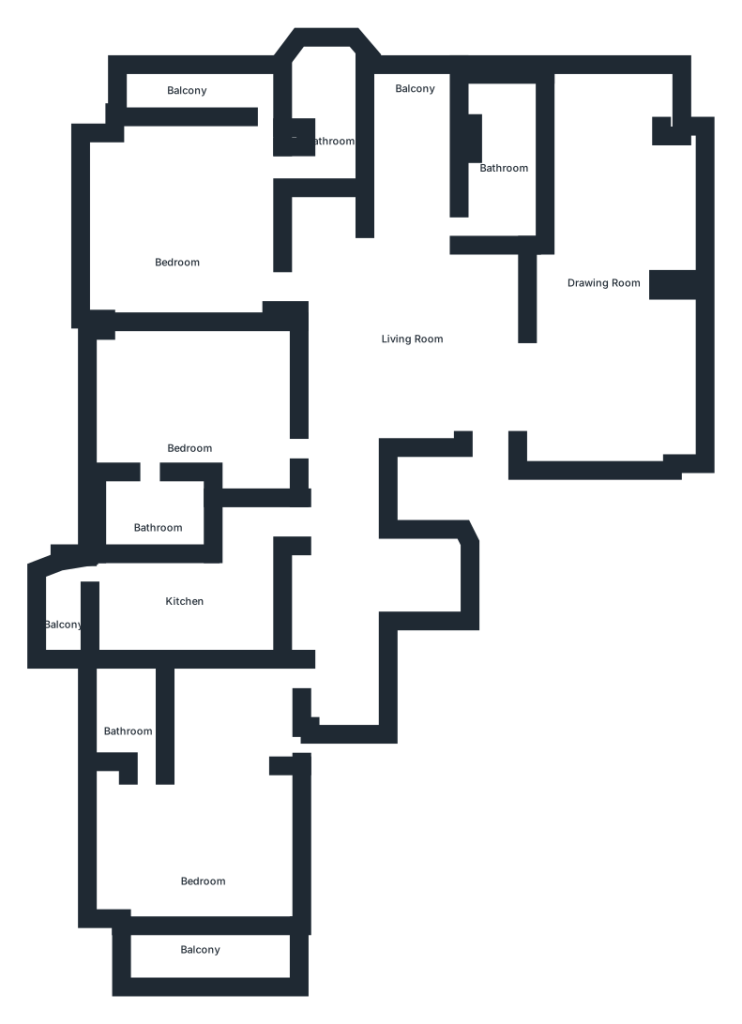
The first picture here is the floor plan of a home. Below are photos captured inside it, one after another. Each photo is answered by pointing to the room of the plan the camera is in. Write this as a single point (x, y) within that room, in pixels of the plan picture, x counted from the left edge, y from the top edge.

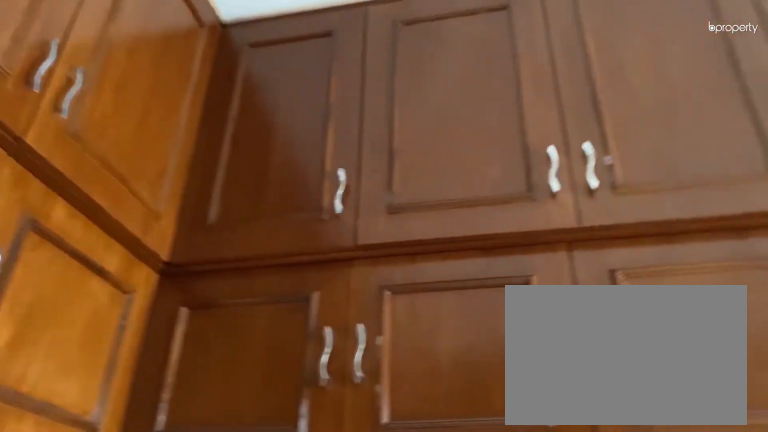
(178, 617)
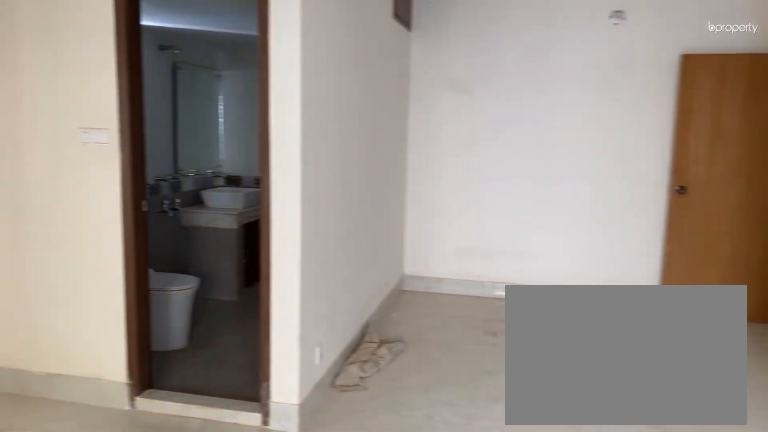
(204, 831)
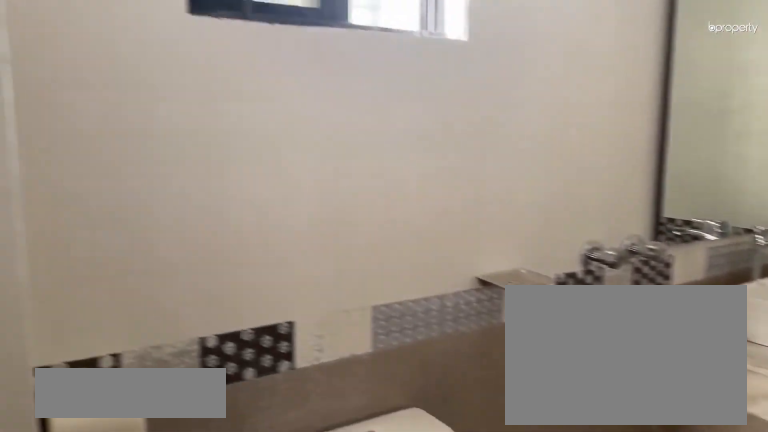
(132, 717)
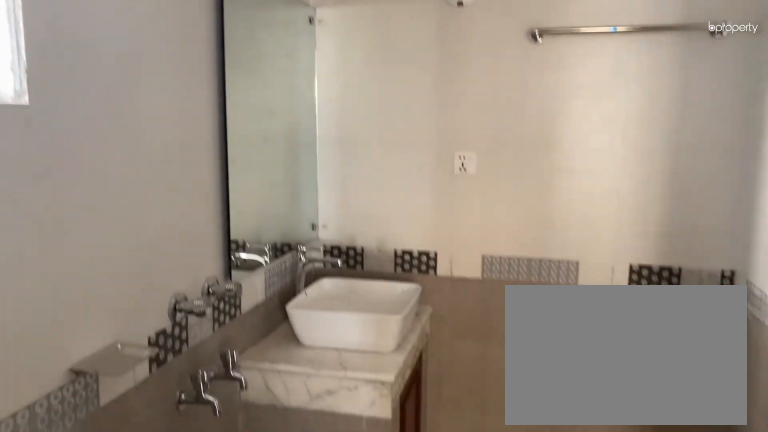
(132, 717)
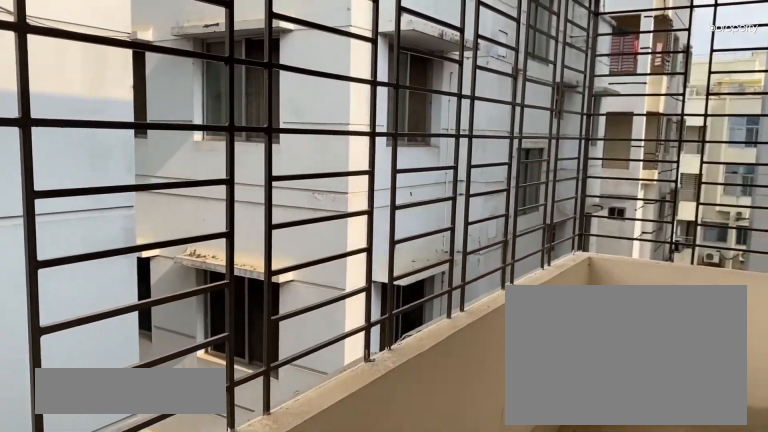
(193, 951)
